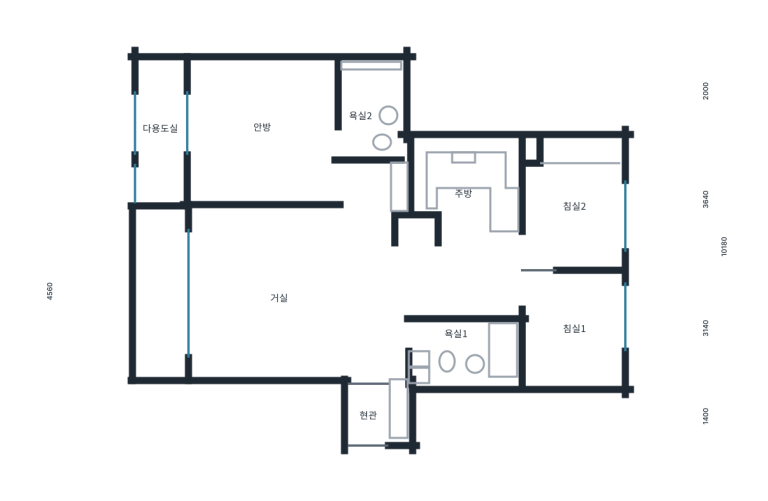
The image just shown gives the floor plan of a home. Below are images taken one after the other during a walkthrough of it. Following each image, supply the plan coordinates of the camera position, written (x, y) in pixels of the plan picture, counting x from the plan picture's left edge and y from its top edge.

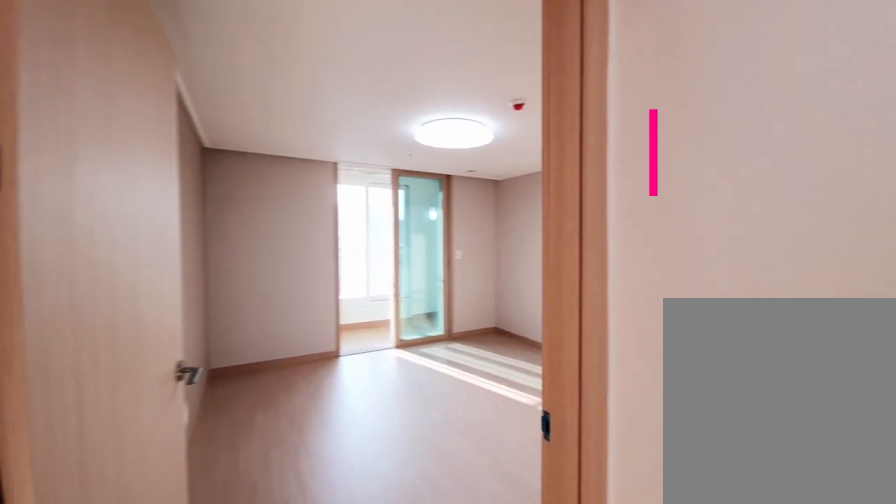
(370, 191)
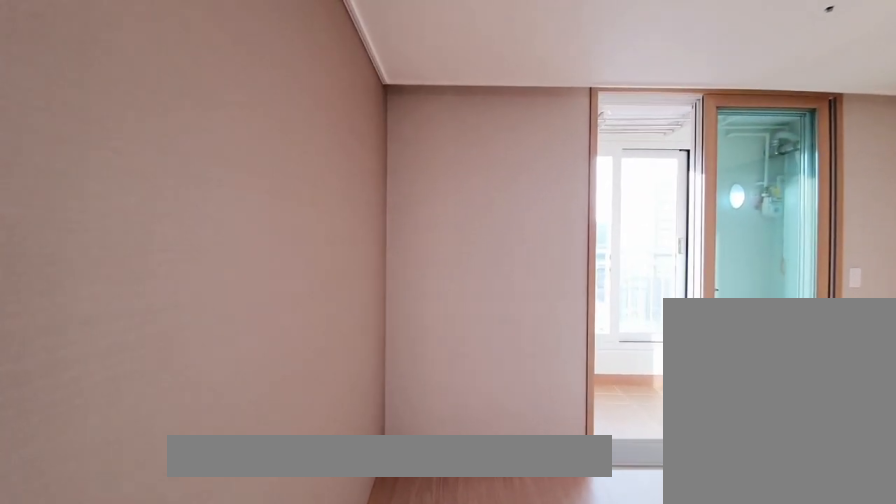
(251, 138)
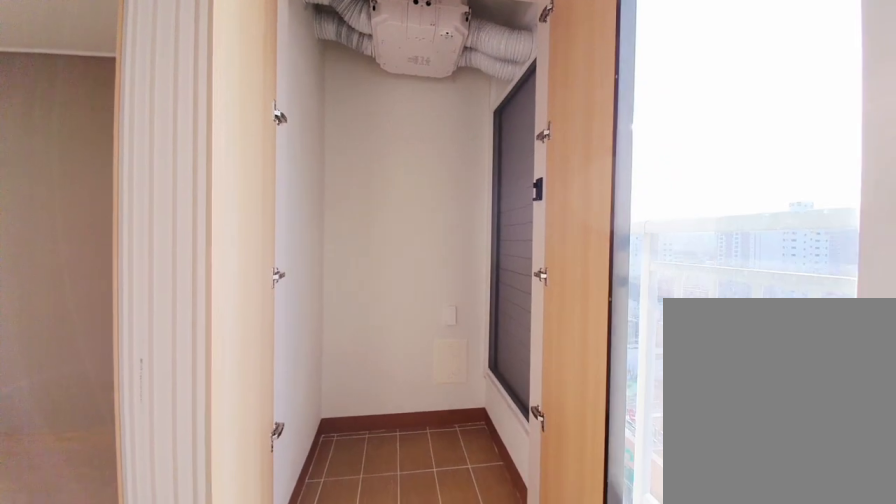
(181, 150)
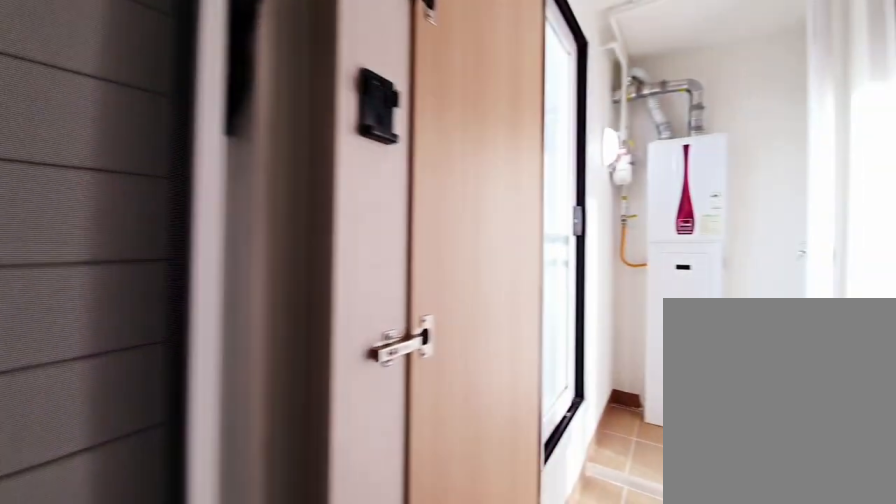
(179, 150)
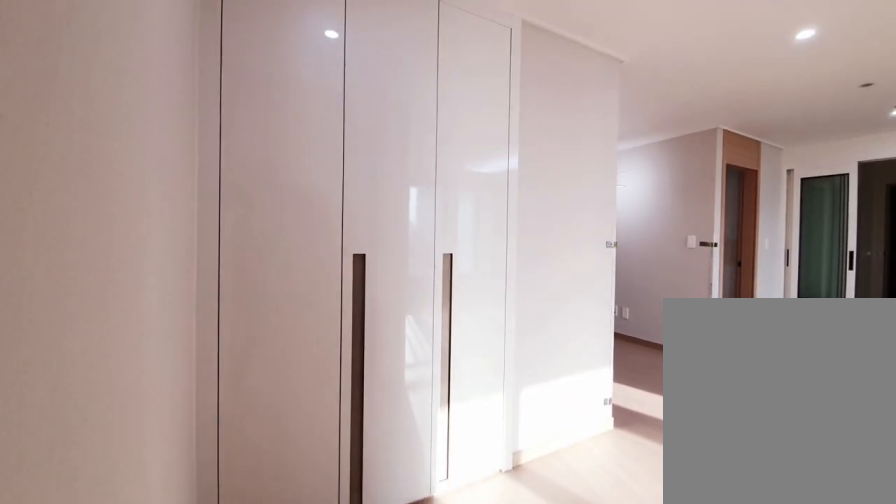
(363, 199)
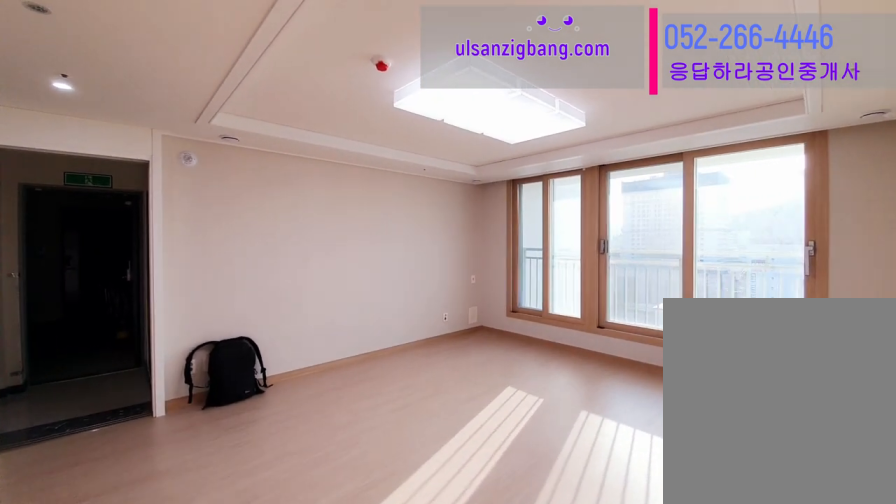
(375, 262)
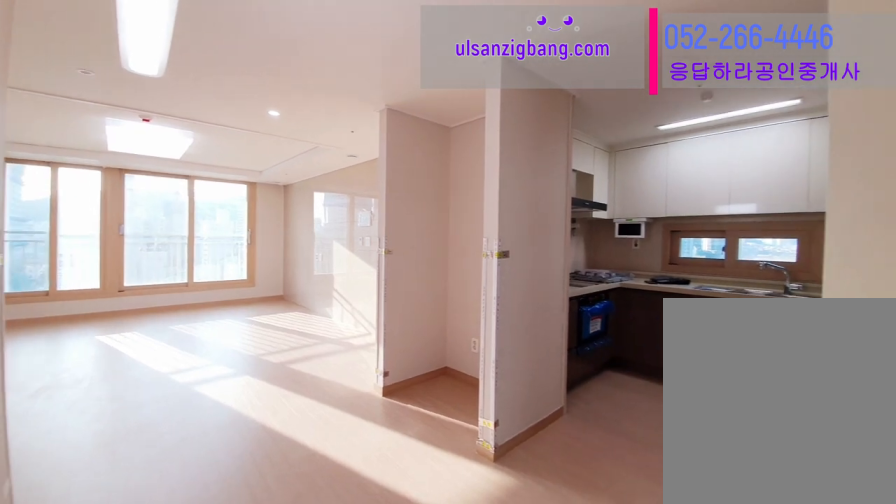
(491, 265)
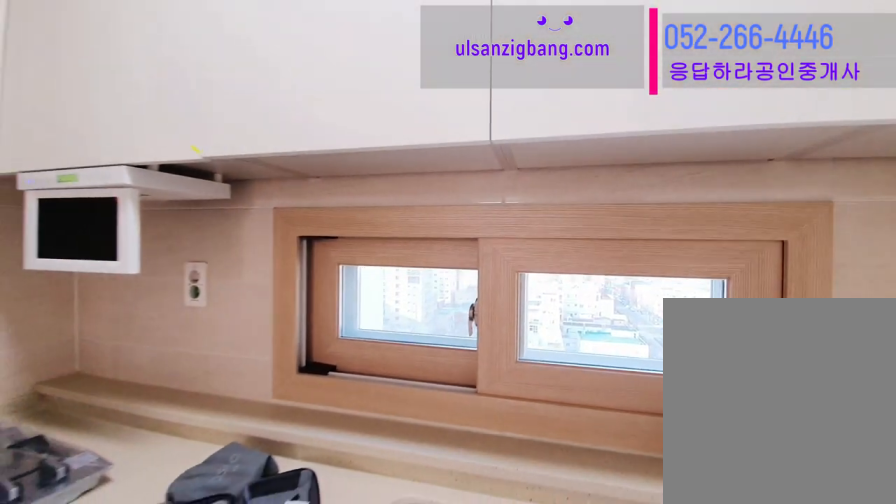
(469, 202)
